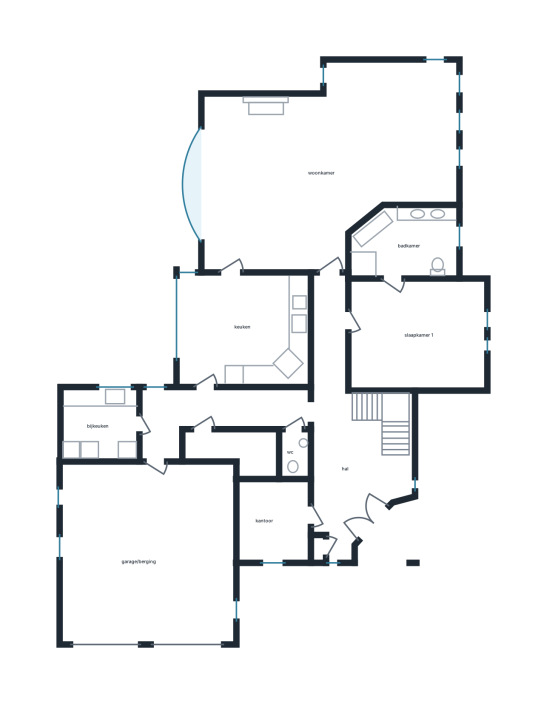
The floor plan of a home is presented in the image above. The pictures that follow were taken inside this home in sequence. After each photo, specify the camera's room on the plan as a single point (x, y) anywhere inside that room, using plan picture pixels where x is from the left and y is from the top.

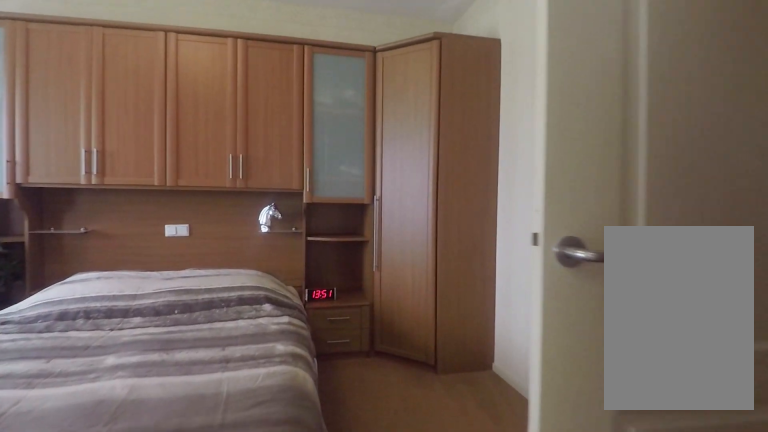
(415, 334)
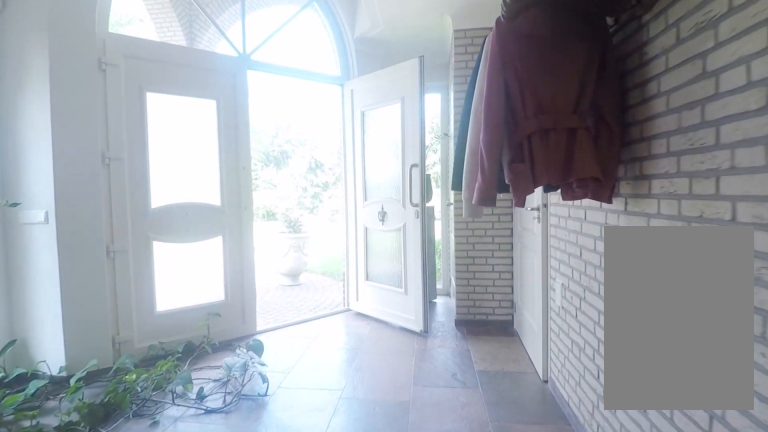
(345, 435)
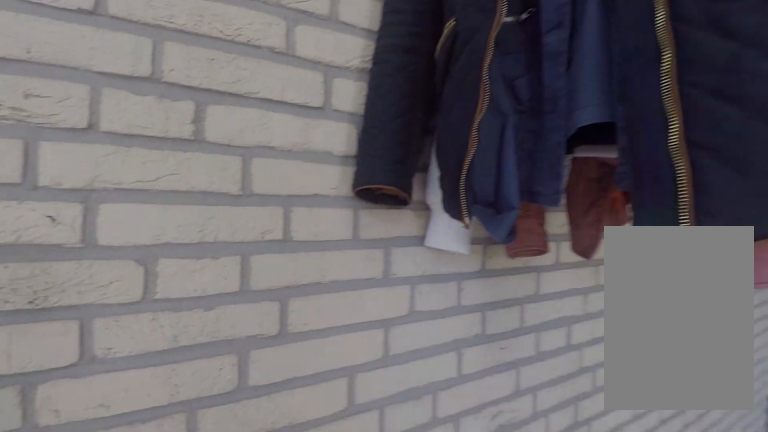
(345, 435)
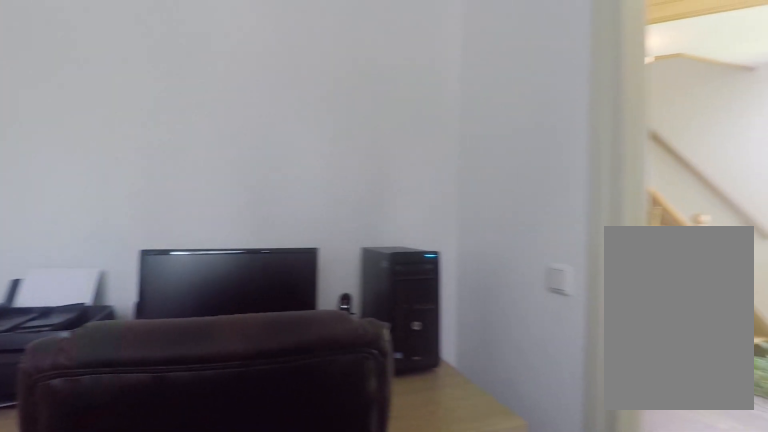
(272, 521)
